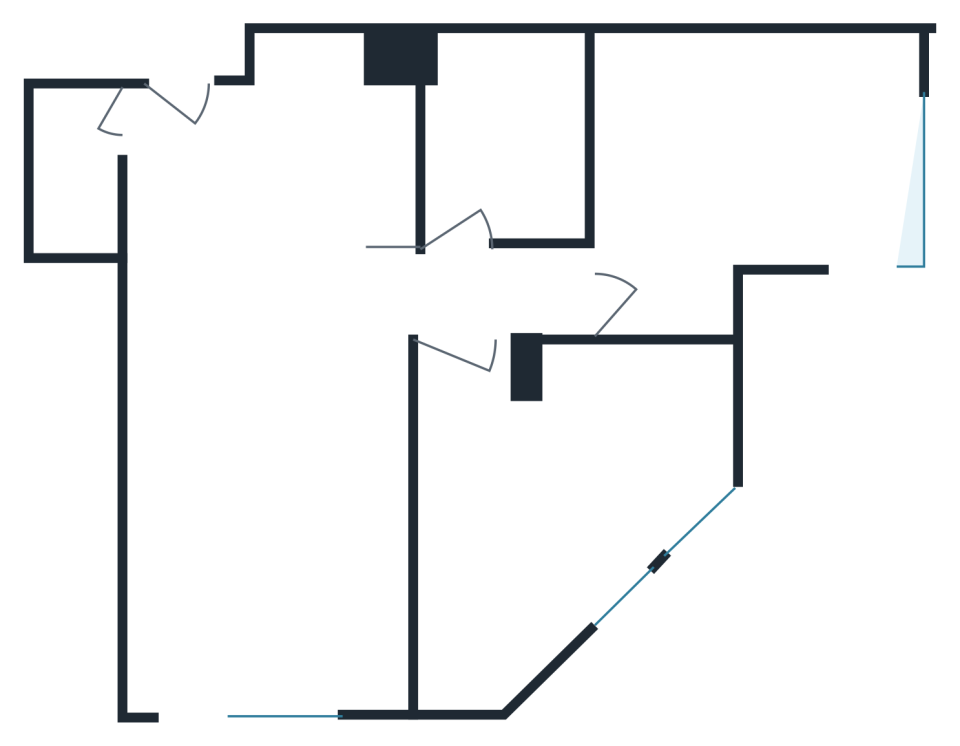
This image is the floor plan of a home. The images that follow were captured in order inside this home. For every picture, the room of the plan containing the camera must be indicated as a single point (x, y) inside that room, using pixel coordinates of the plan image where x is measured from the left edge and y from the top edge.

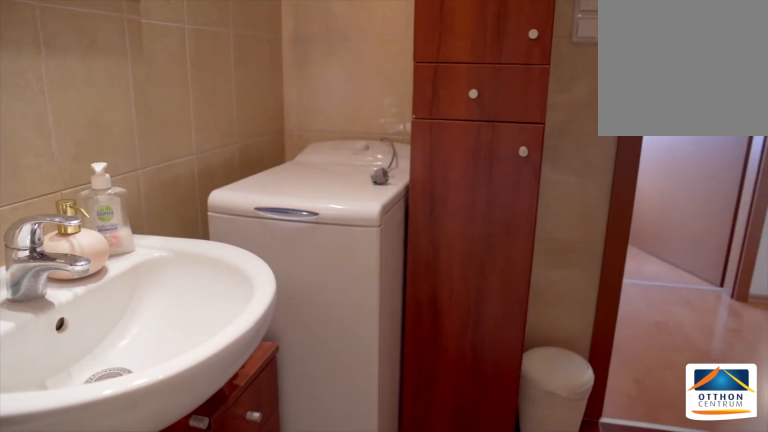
(501, 140)
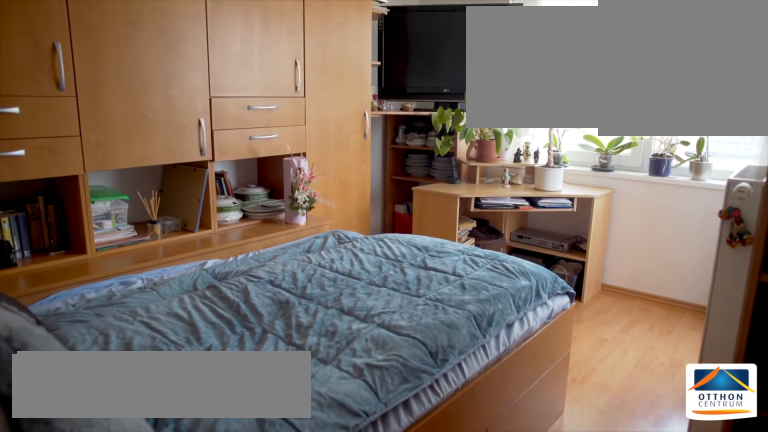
(712, 170)
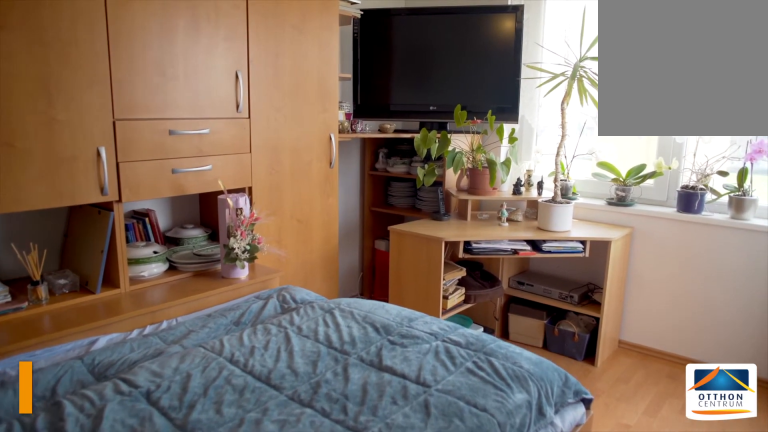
(712, 170)
